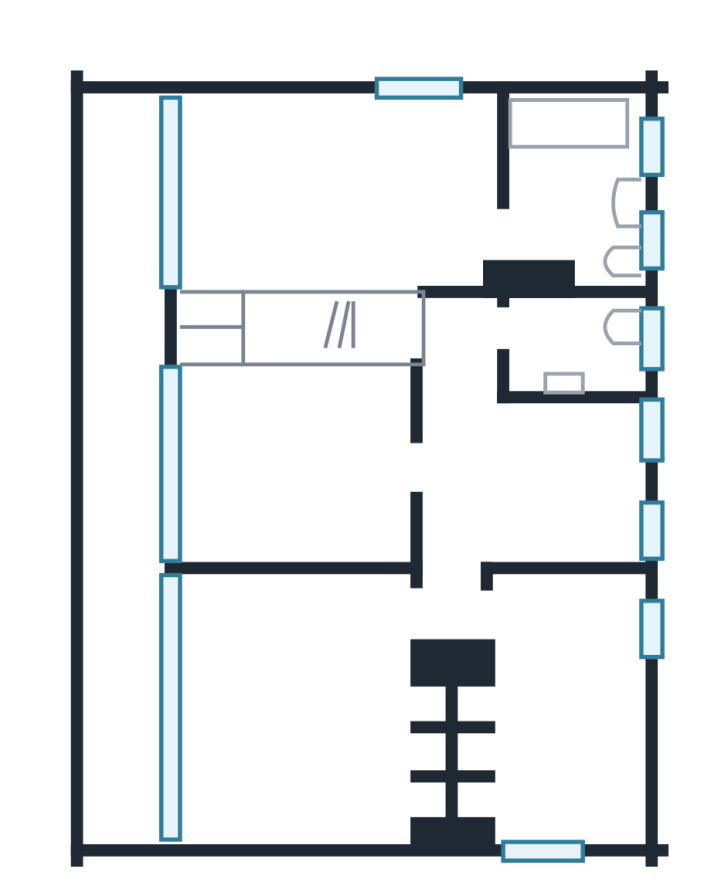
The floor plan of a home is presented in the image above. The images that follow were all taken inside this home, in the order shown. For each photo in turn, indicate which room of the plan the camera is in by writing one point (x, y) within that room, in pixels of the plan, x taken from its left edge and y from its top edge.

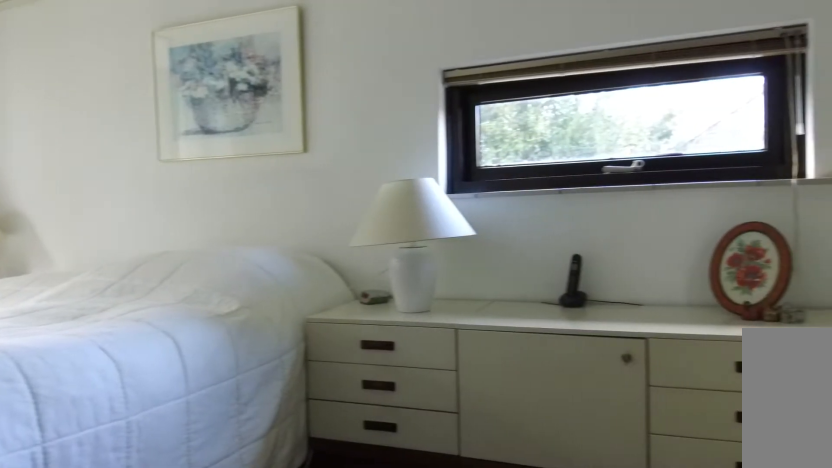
(343, 197)
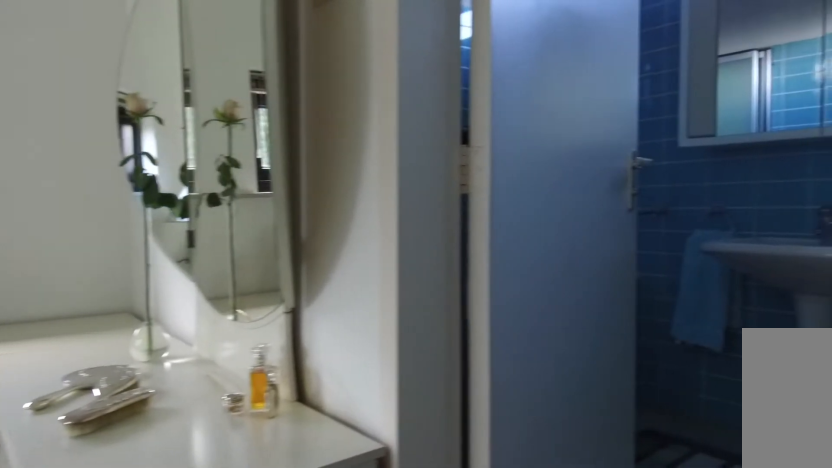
(343, 197)
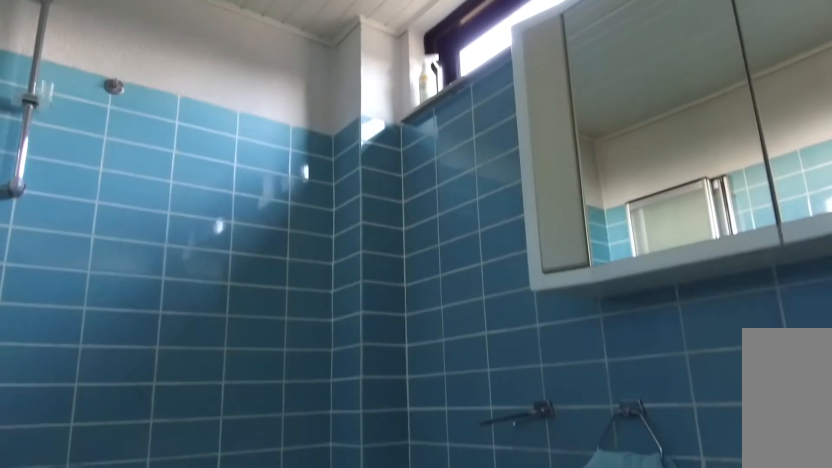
(572, 210)
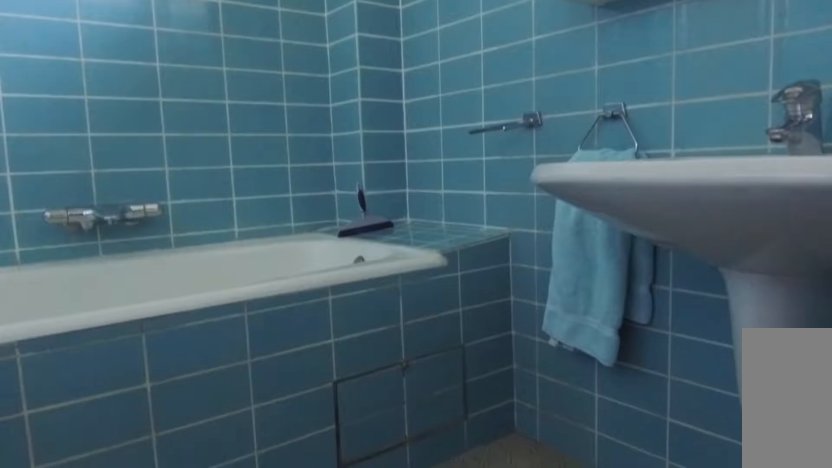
(572, 210)
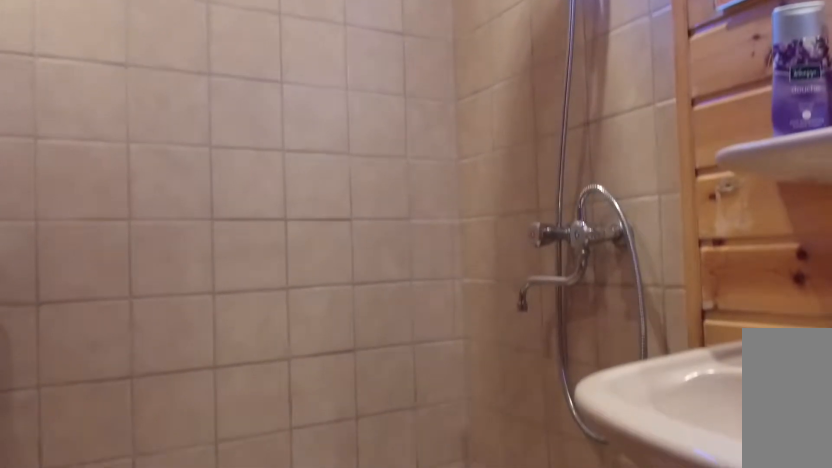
(572, 346)
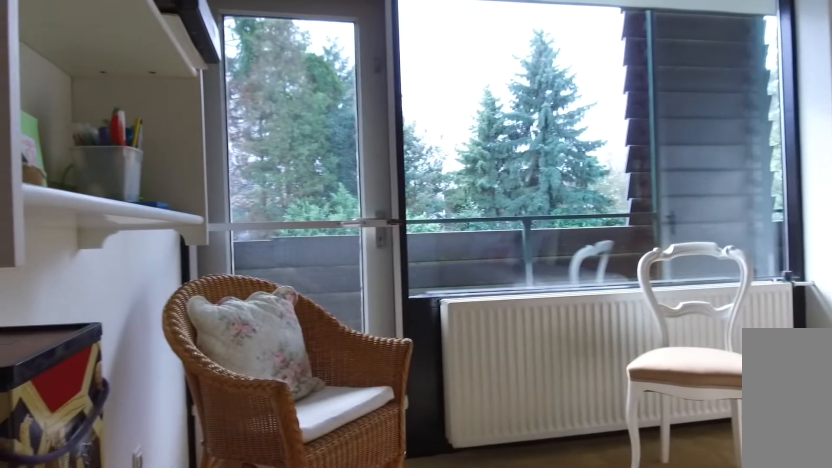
(301, 469)
